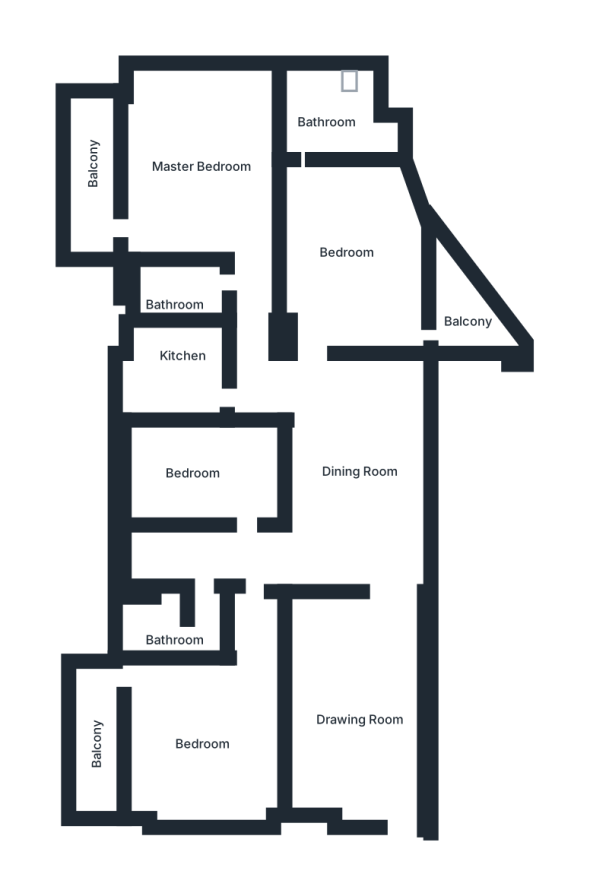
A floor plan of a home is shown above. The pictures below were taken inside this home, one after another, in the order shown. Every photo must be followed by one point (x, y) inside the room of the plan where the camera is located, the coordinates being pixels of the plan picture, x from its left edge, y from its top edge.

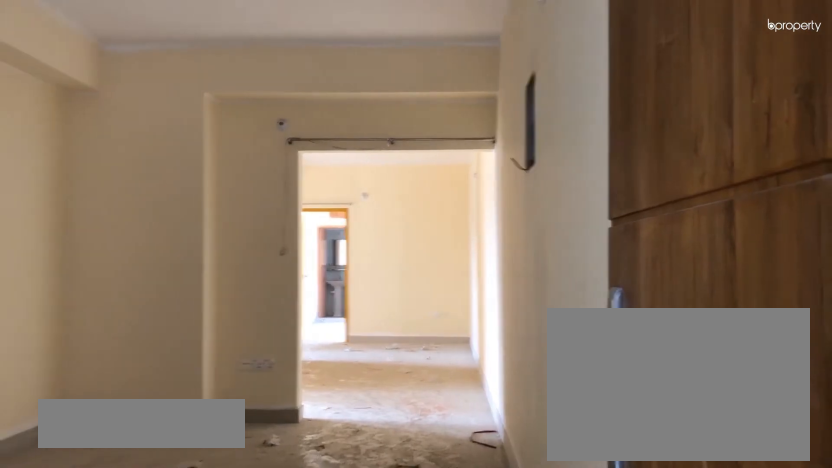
(356, 699)
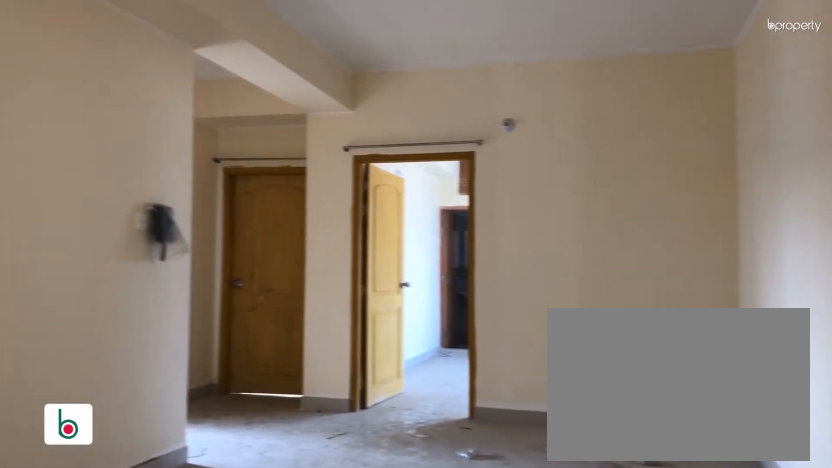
(359, 479)
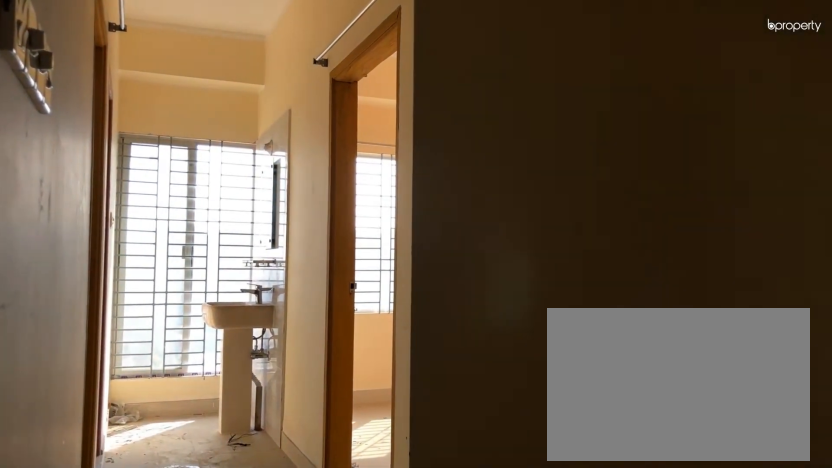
(359, 479)
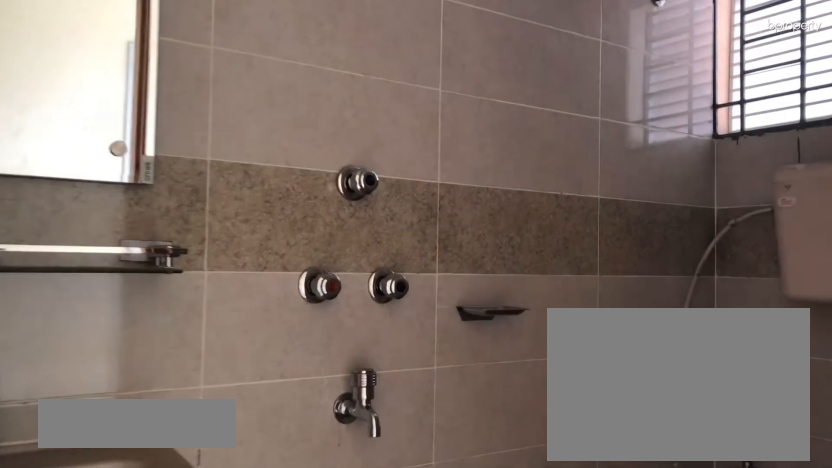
(167, 621)
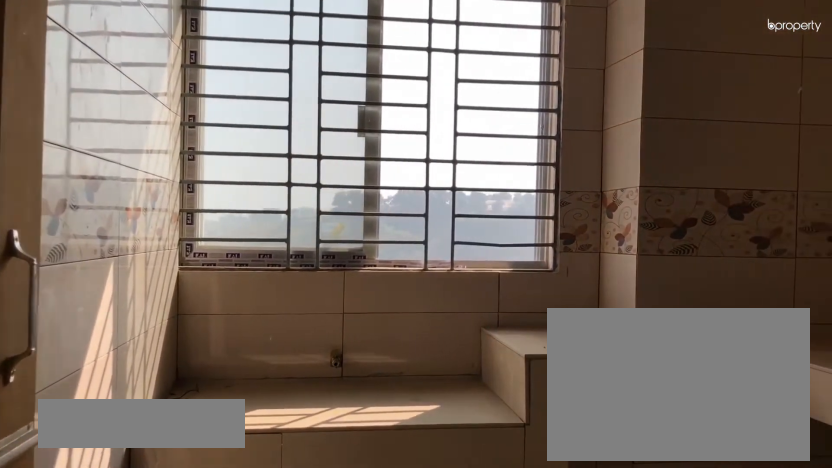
(171, 351)
